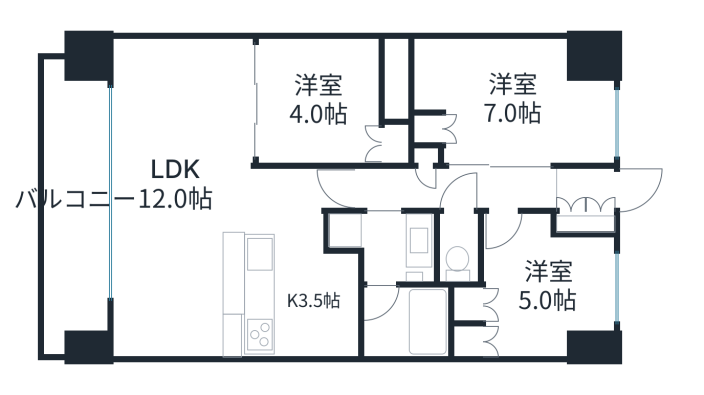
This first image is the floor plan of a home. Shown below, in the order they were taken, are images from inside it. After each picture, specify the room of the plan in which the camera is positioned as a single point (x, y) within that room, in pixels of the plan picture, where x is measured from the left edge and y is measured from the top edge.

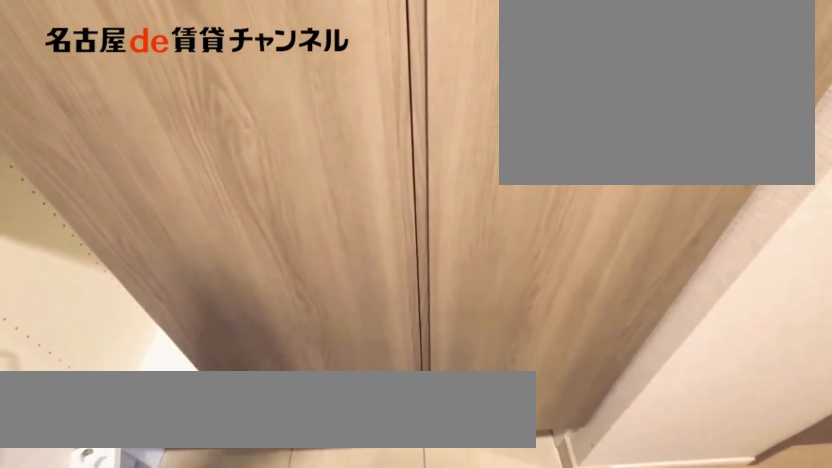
(586, 224)
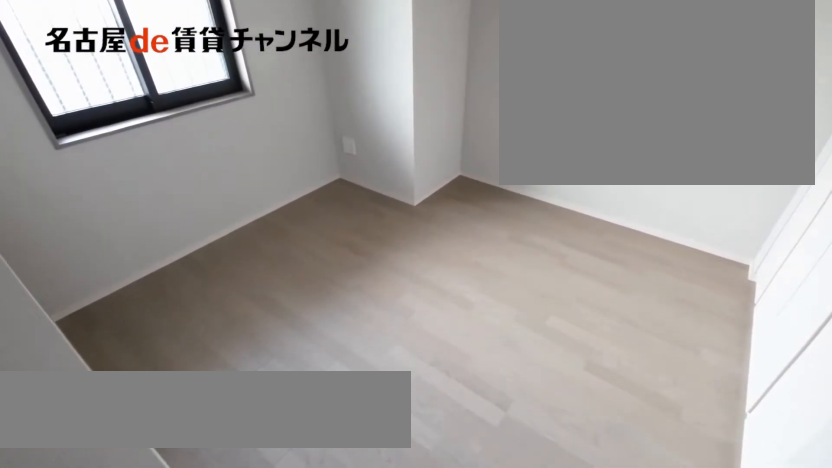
(547, 288)
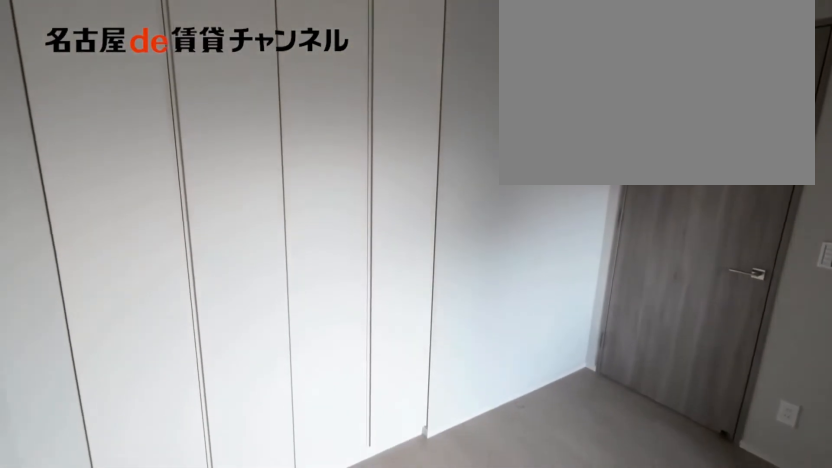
(547, 288)
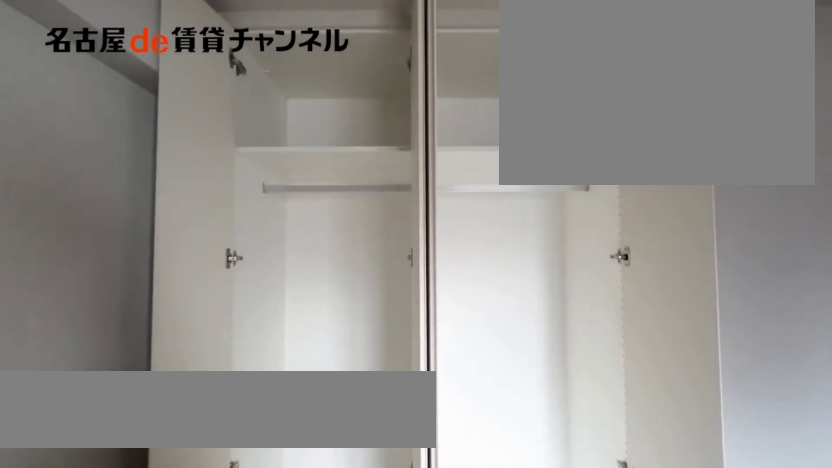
(468, 321)
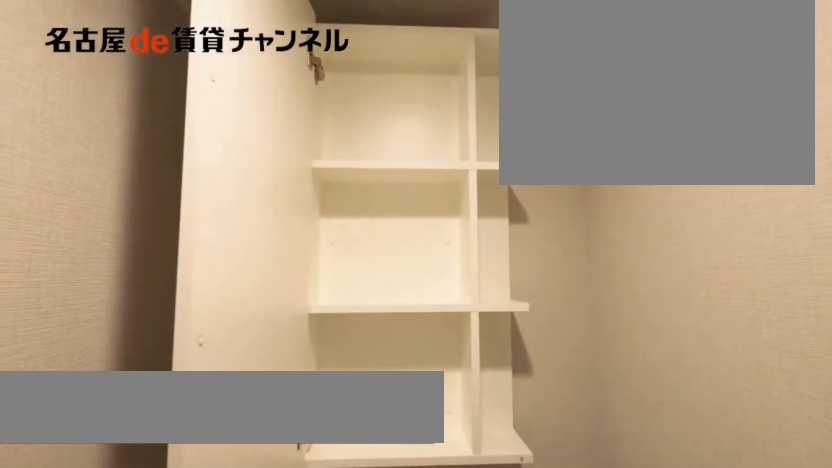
(460, 250)
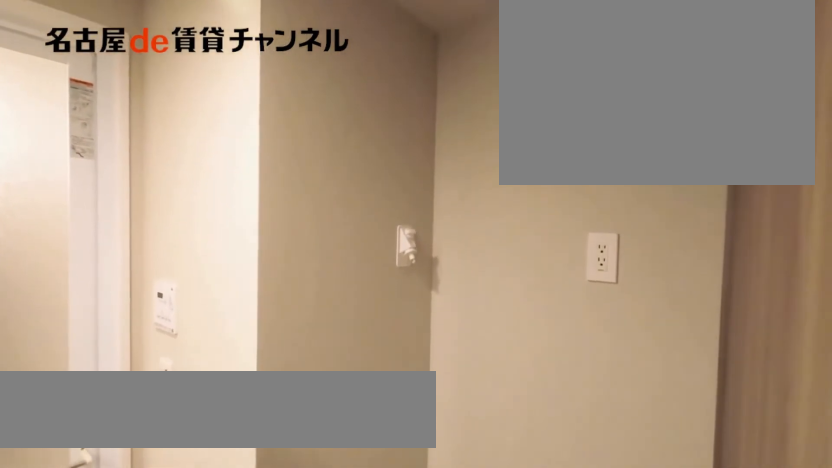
(387, 244)
